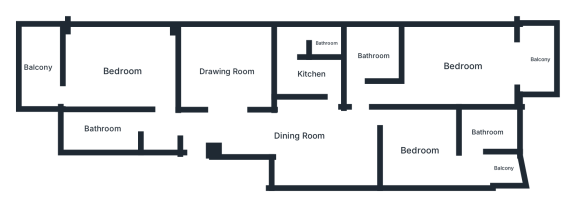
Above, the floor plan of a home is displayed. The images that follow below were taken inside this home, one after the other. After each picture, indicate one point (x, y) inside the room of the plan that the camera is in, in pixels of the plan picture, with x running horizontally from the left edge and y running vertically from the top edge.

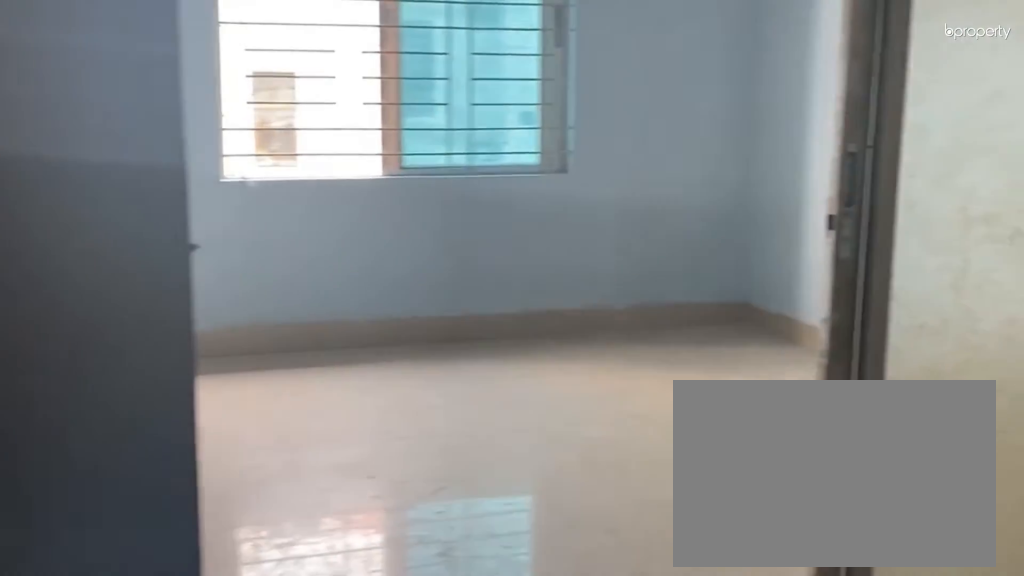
(215, 130)
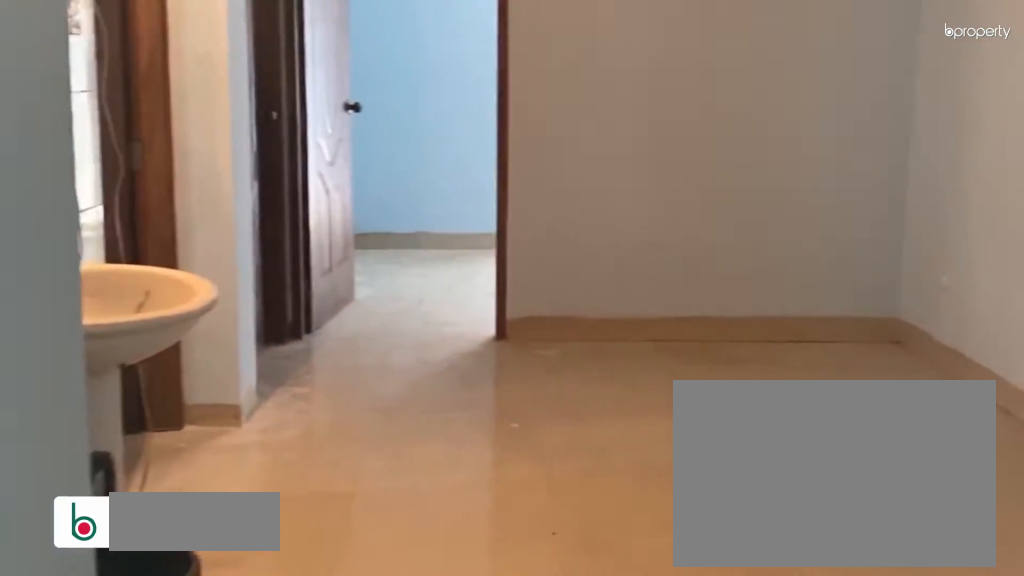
(298, 135)
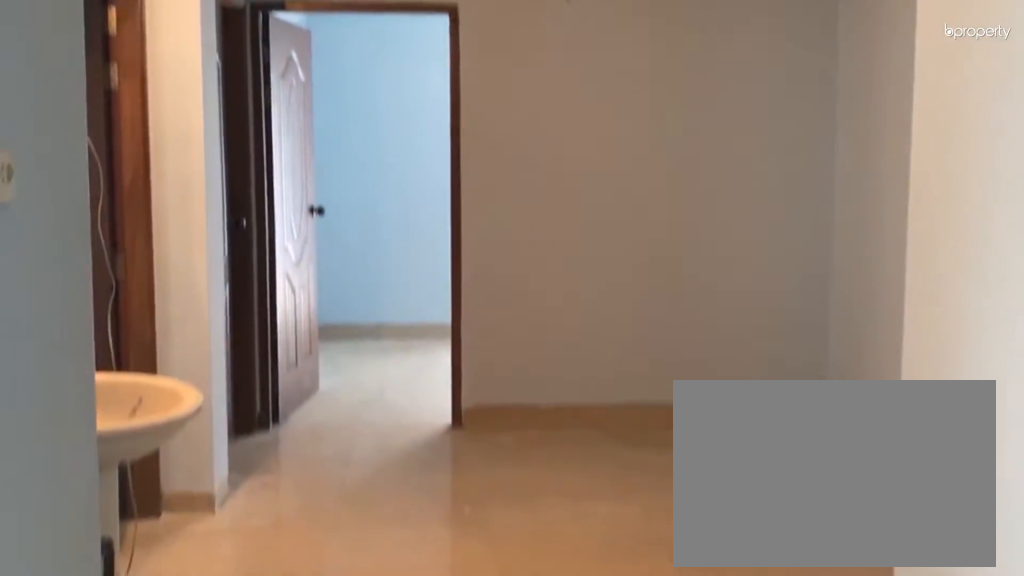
(298, 136)
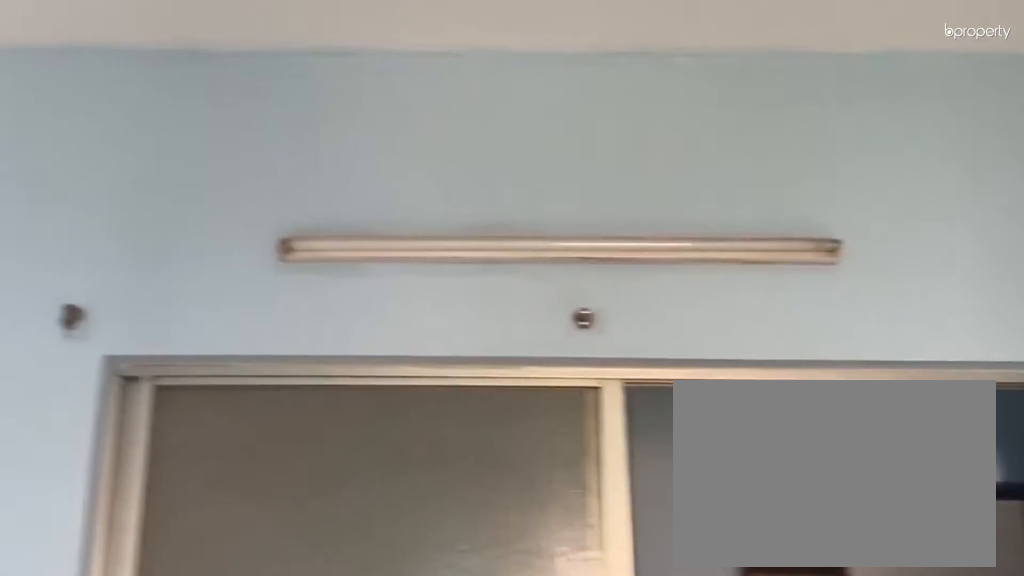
(228, 68)
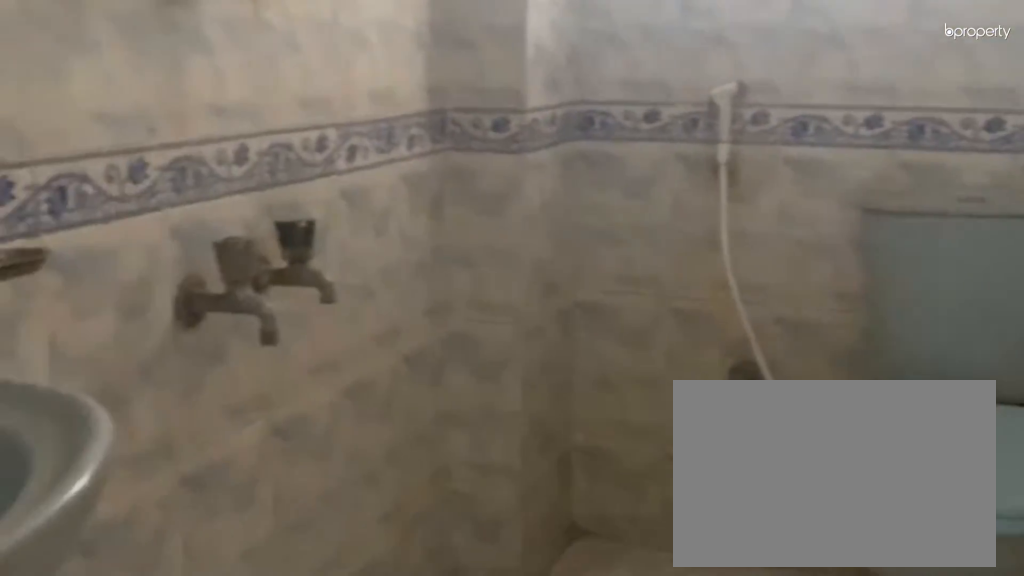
(102, 127)
